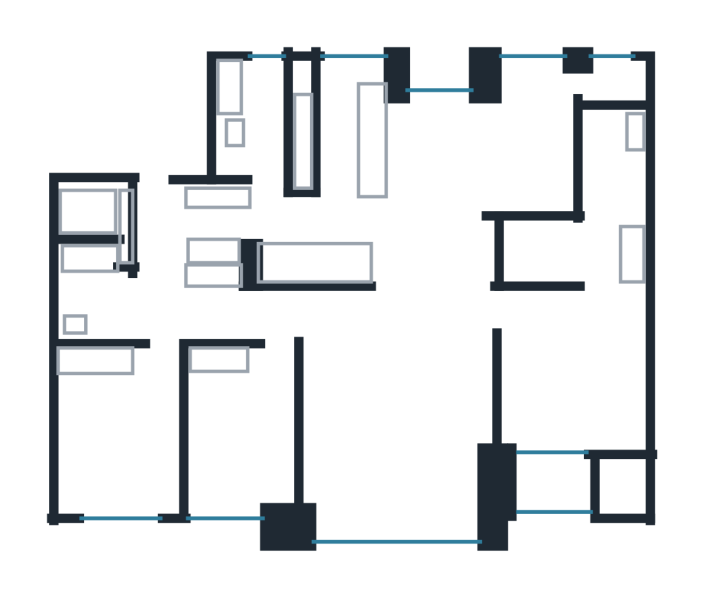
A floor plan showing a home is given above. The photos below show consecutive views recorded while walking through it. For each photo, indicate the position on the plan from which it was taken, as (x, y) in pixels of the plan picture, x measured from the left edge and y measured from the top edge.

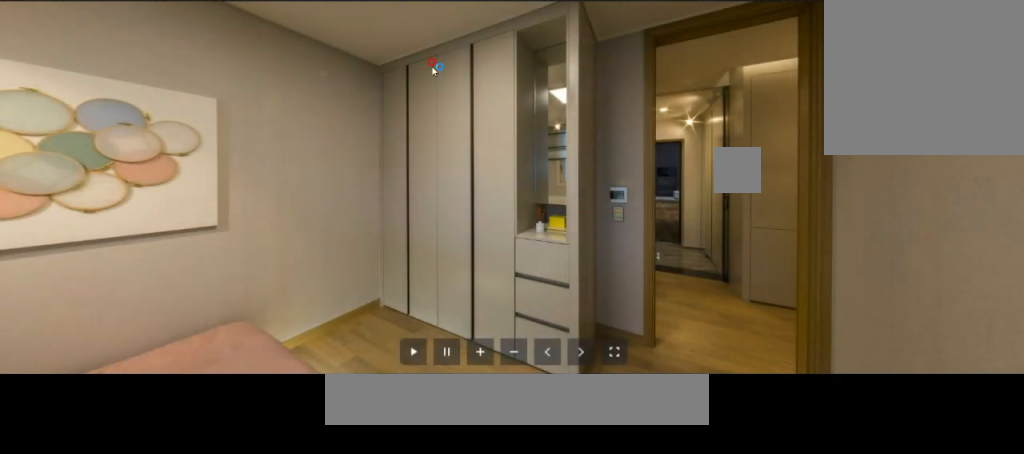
(120, 427)
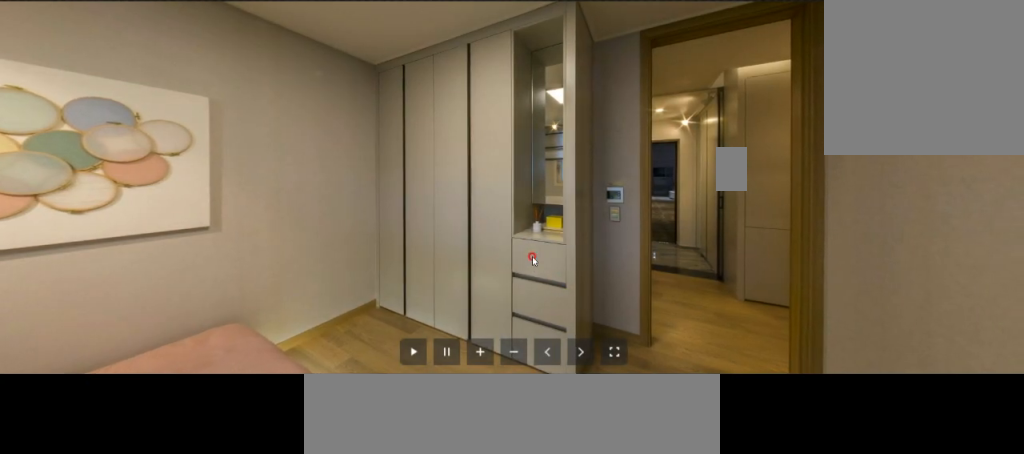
(121, 427)
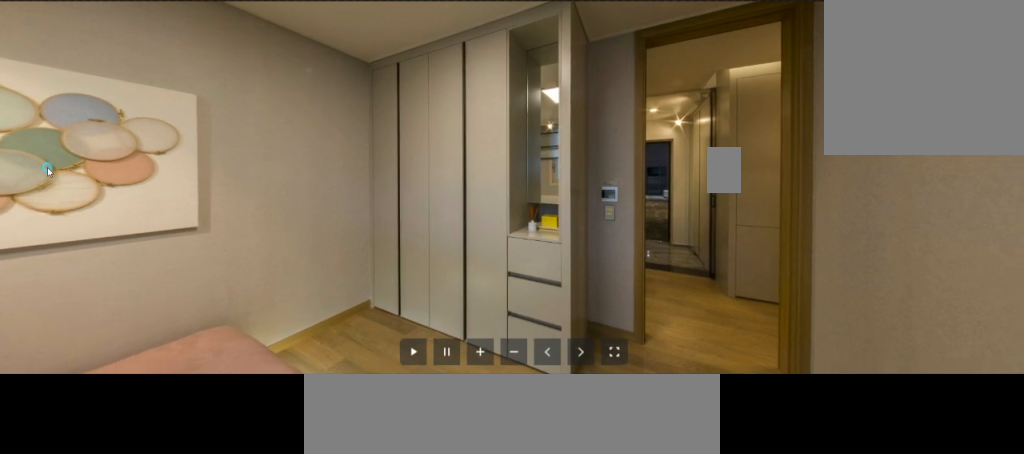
(120, 427)
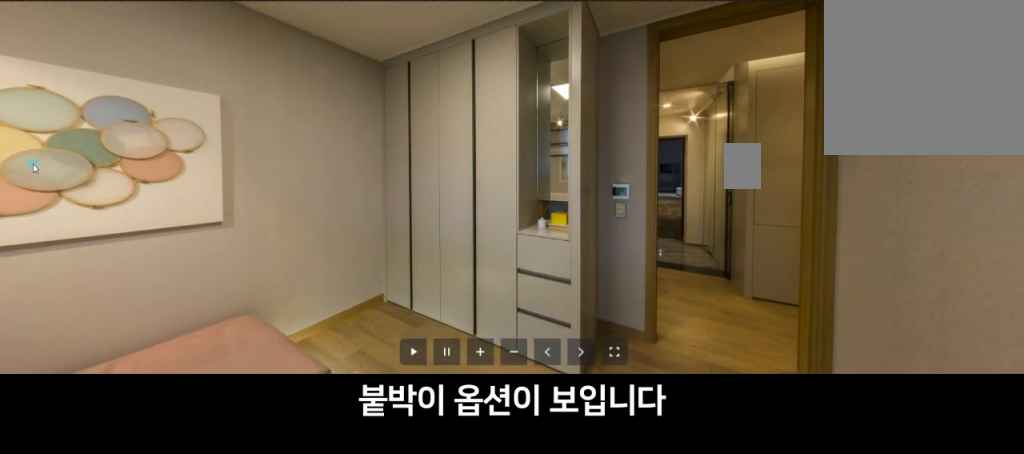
(121, 427)
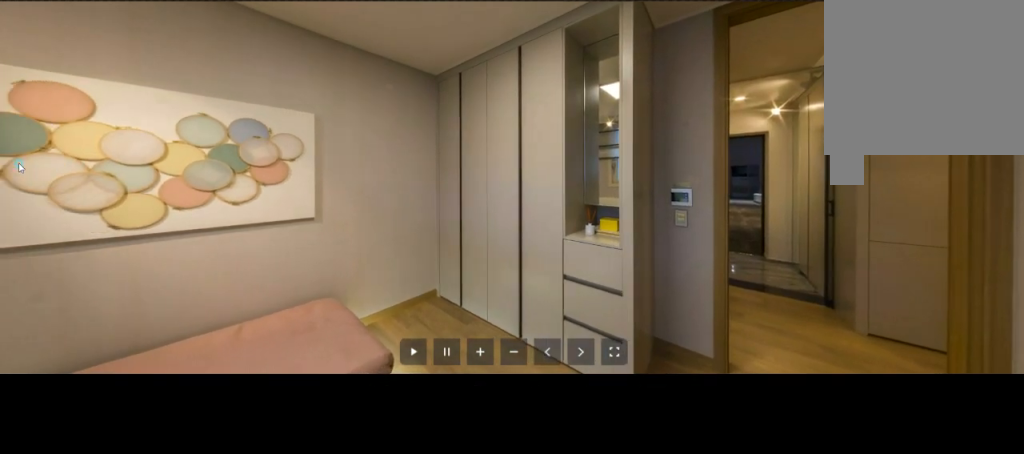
(120, 426)
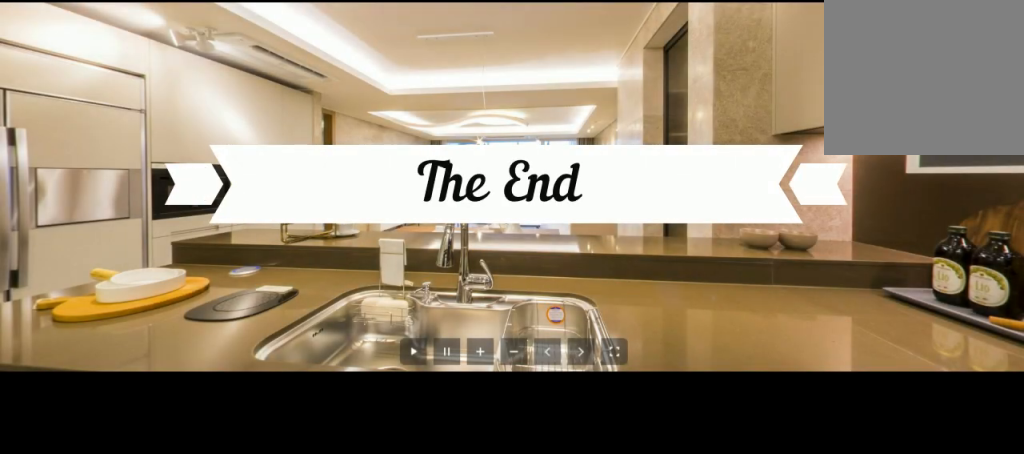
(407, 196)
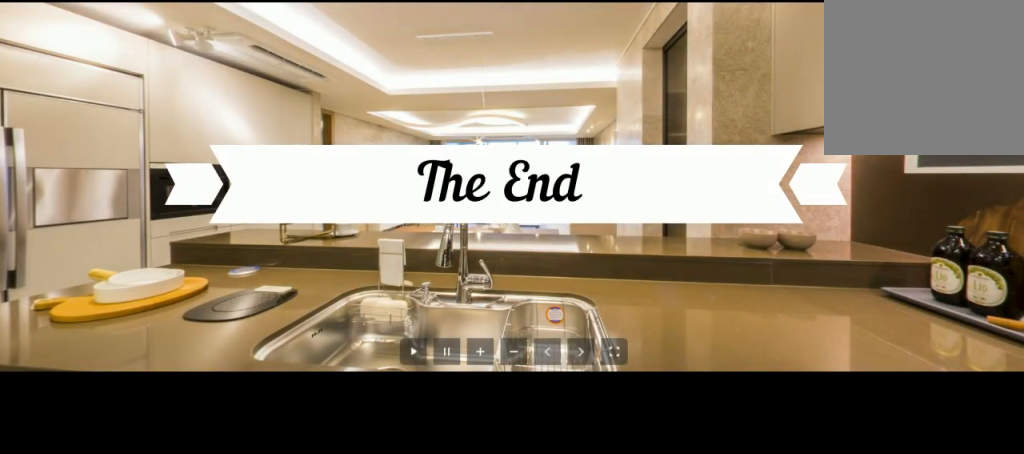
(407, 196)
